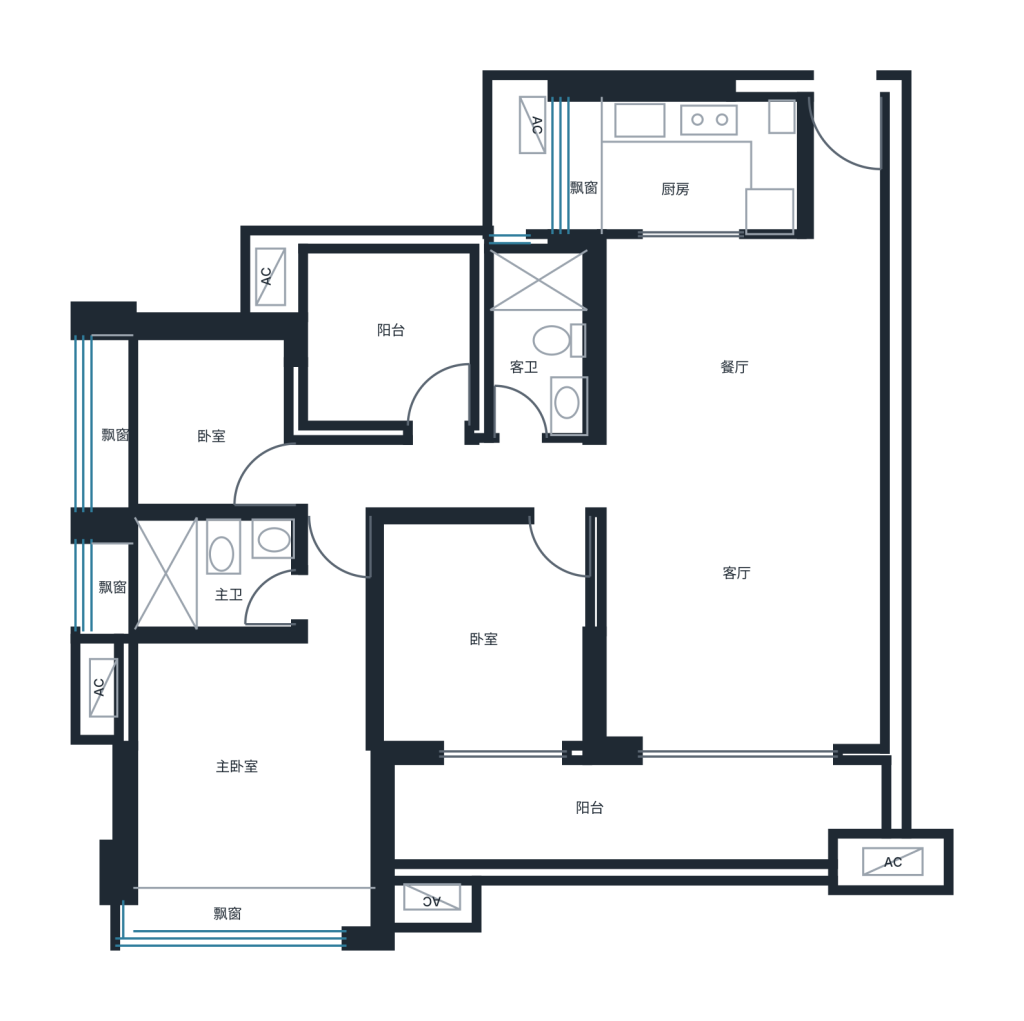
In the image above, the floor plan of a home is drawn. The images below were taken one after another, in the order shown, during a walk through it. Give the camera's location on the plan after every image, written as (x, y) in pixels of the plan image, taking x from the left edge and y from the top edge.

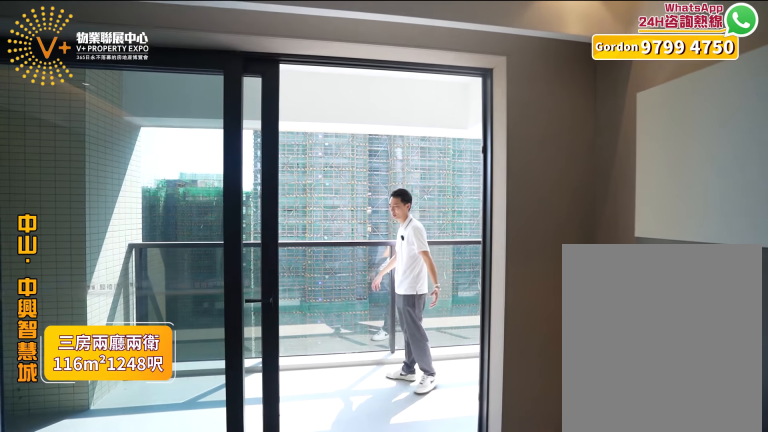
(725, 774)
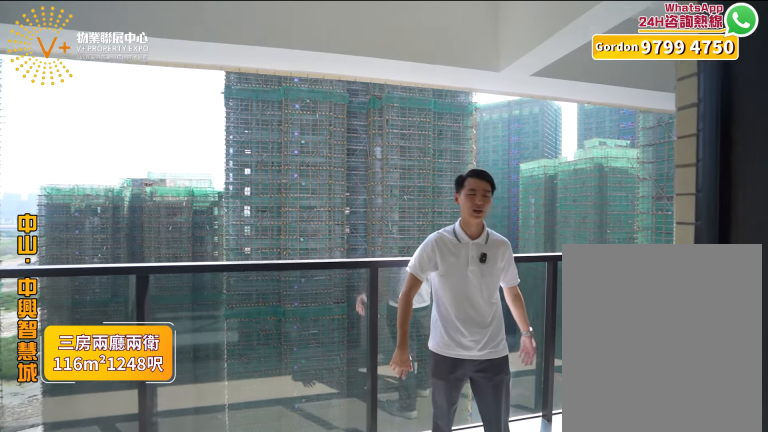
(727, 785)
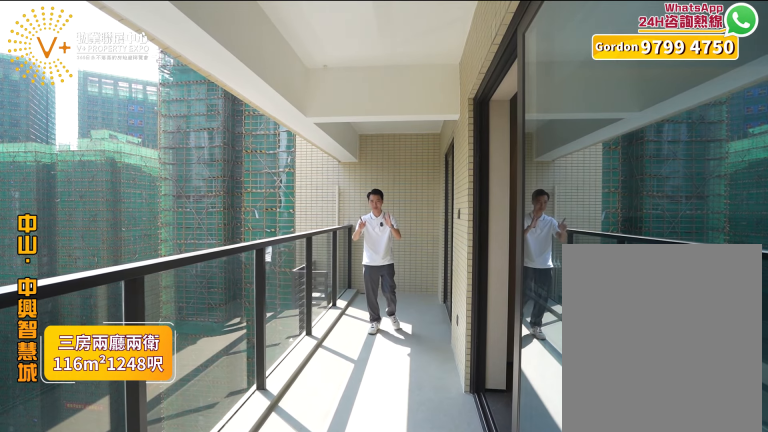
(724, 774)
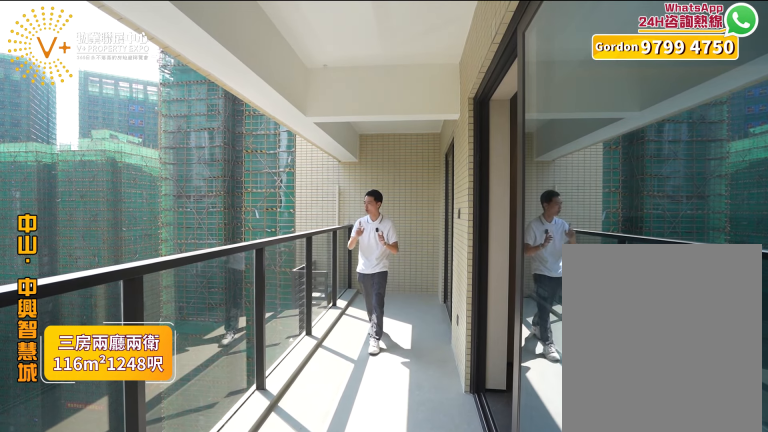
(723, 774)
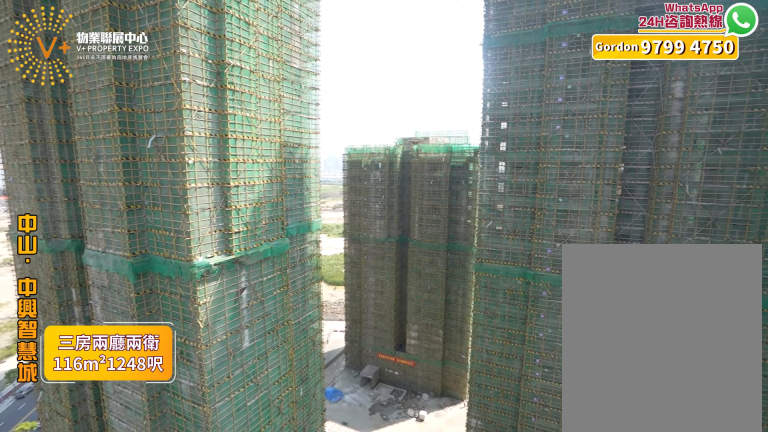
(720, 787)
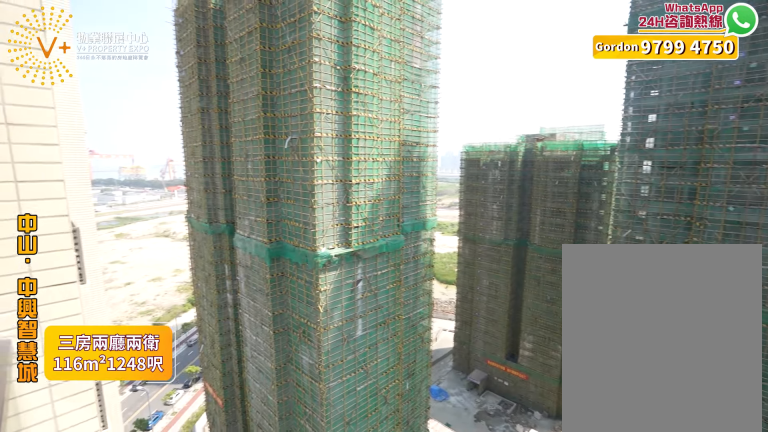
(721, 778)
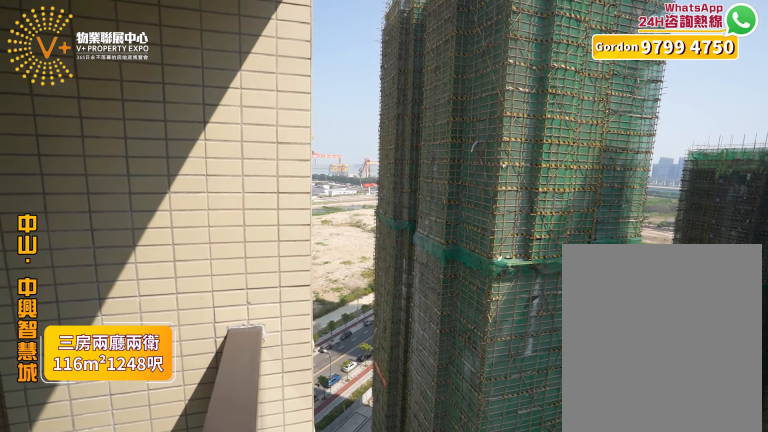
(716, 788)
